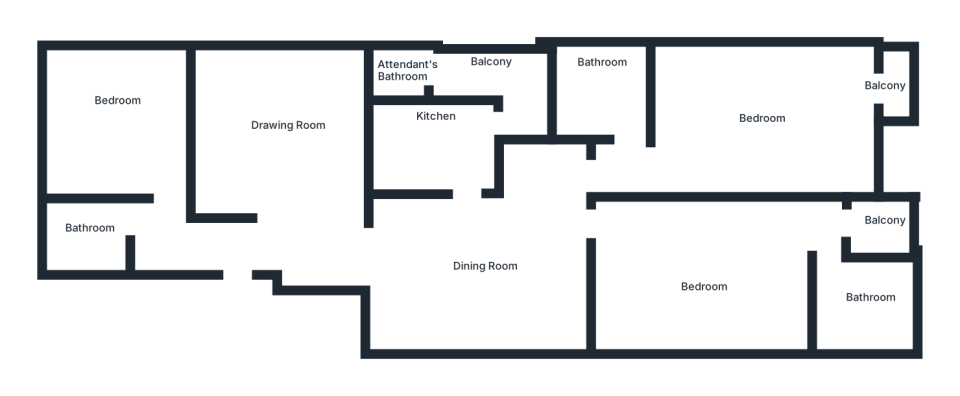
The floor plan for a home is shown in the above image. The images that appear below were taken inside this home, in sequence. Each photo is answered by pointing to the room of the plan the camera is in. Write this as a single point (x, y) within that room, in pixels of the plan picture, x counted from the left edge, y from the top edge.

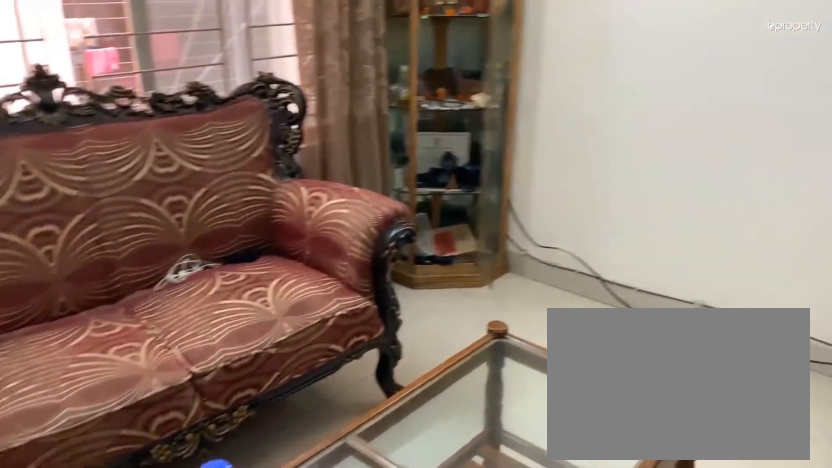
(281, 152)
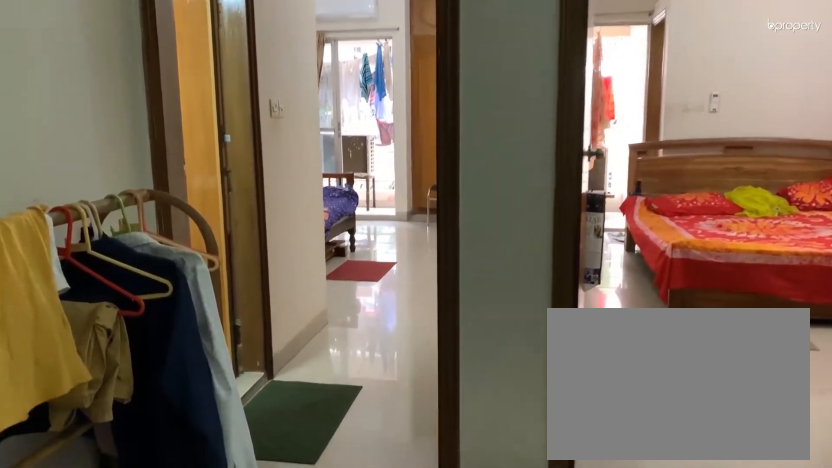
(480, 276)
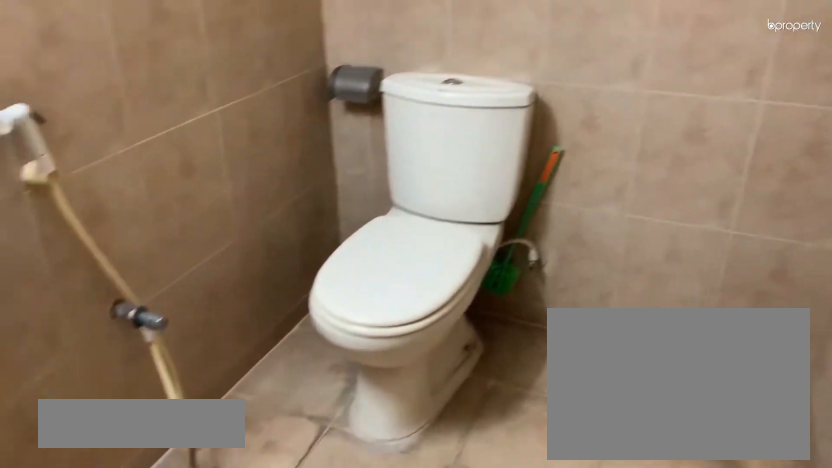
(88, 230)
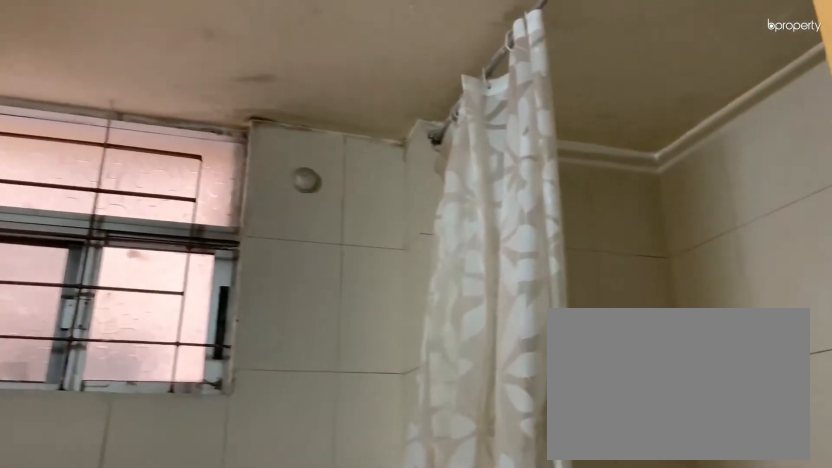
(595, 92)
